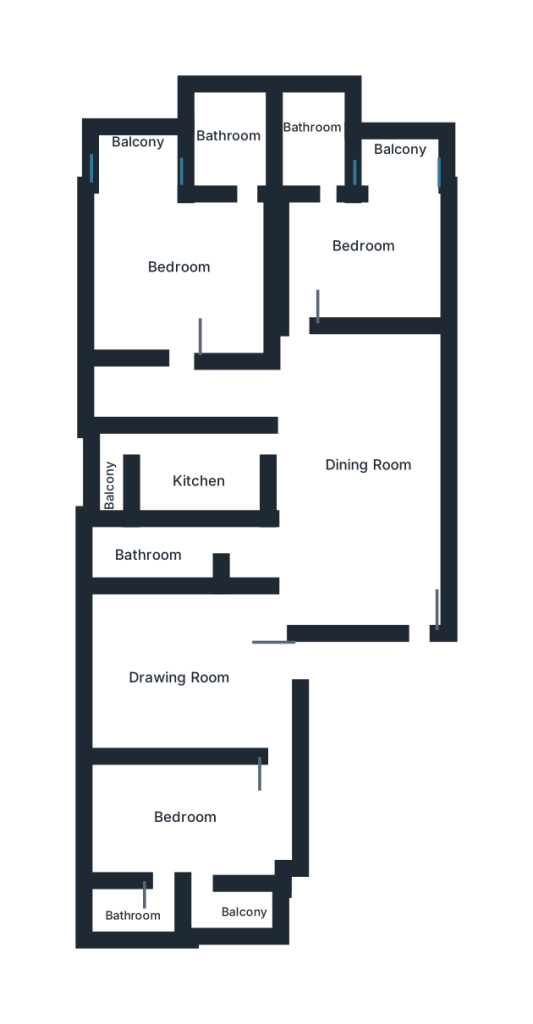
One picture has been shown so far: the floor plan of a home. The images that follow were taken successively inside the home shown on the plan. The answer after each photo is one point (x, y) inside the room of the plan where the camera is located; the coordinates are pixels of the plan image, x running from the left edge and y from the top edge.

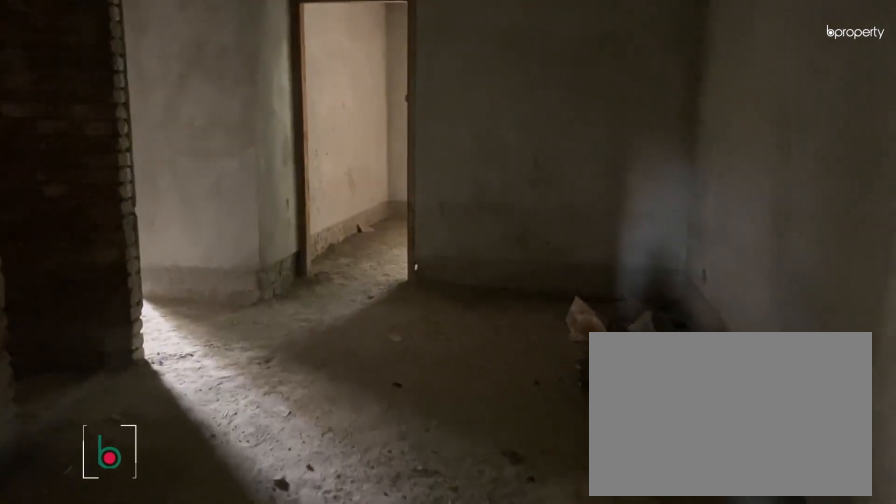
(367, 464)
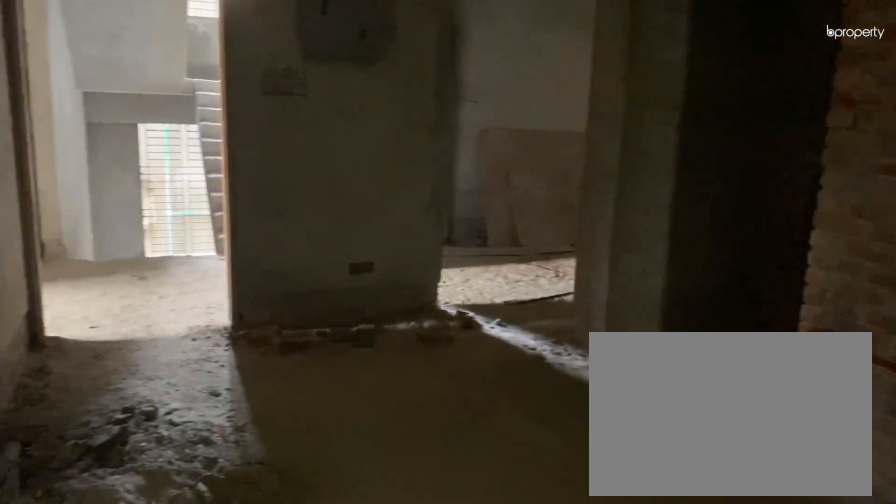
(367, 464)
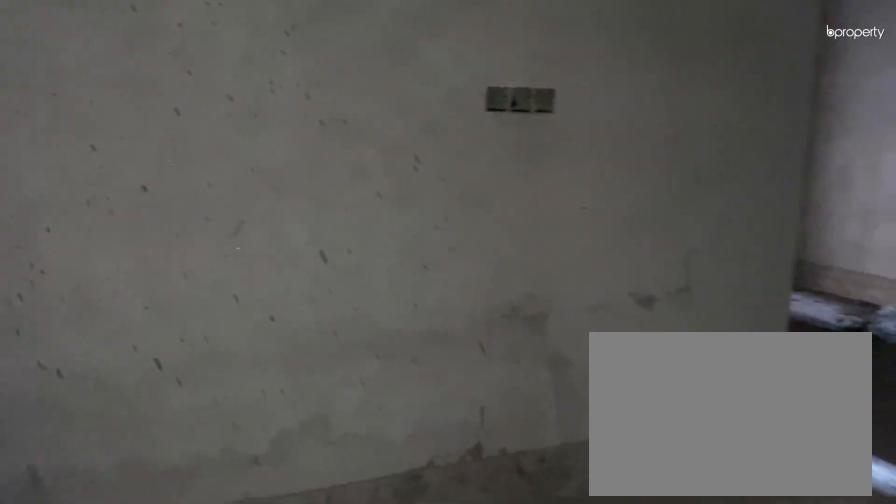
(172, 671)
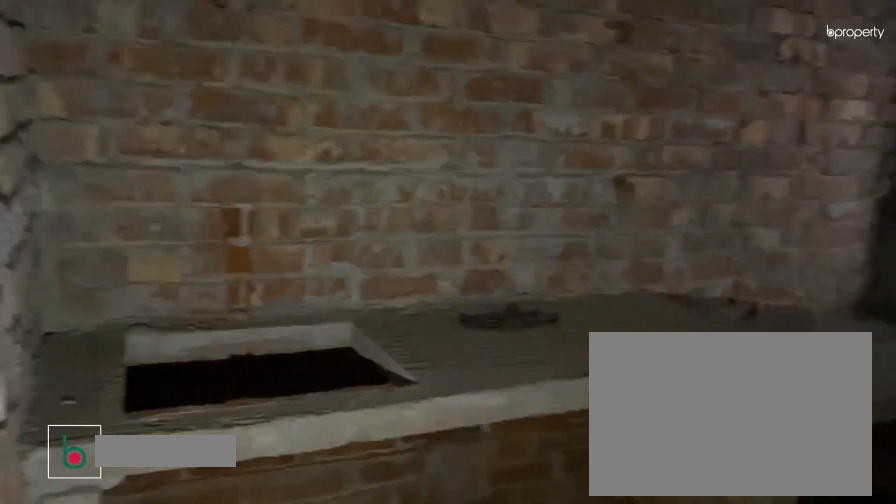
(206, 477)
